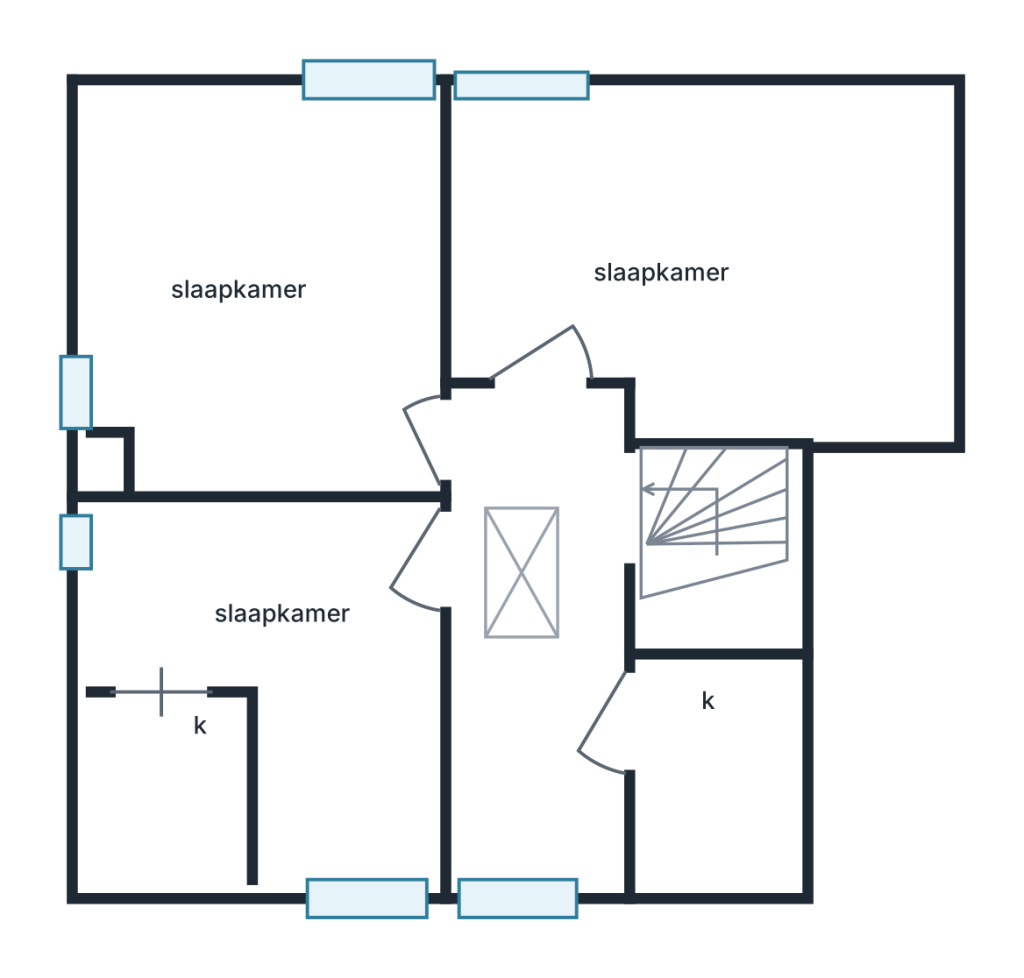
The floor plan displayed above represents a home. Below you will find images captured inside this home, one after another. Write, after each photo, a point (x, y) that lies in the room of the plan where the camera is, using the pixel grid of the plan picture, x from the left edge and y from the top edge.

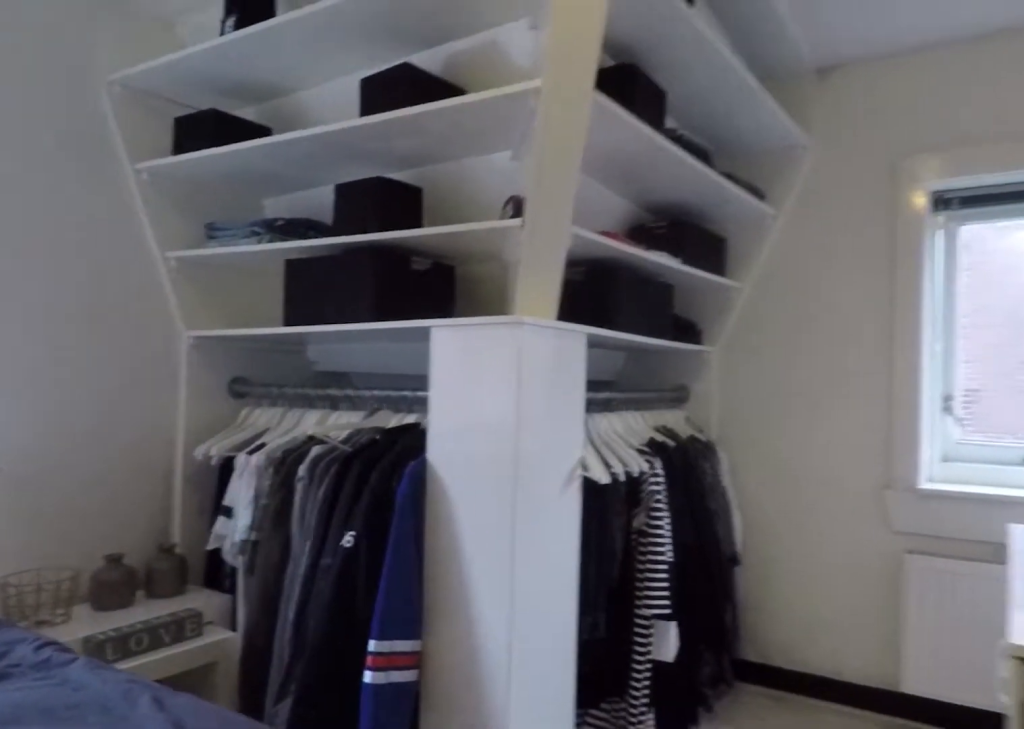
(295, 663)
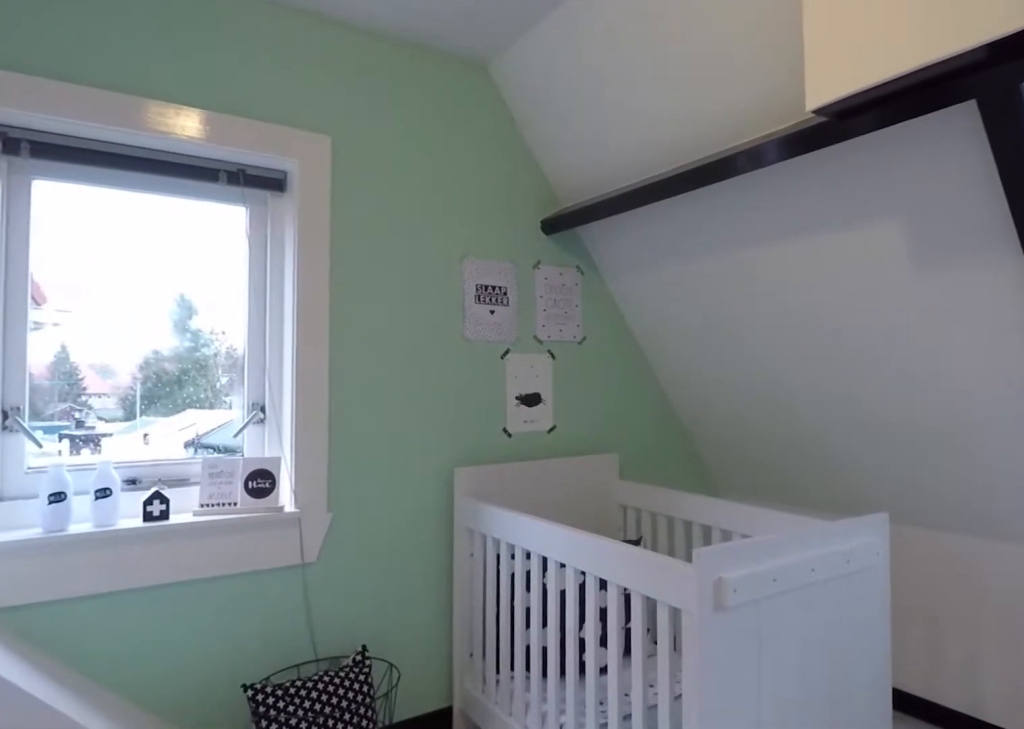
(267, 293)
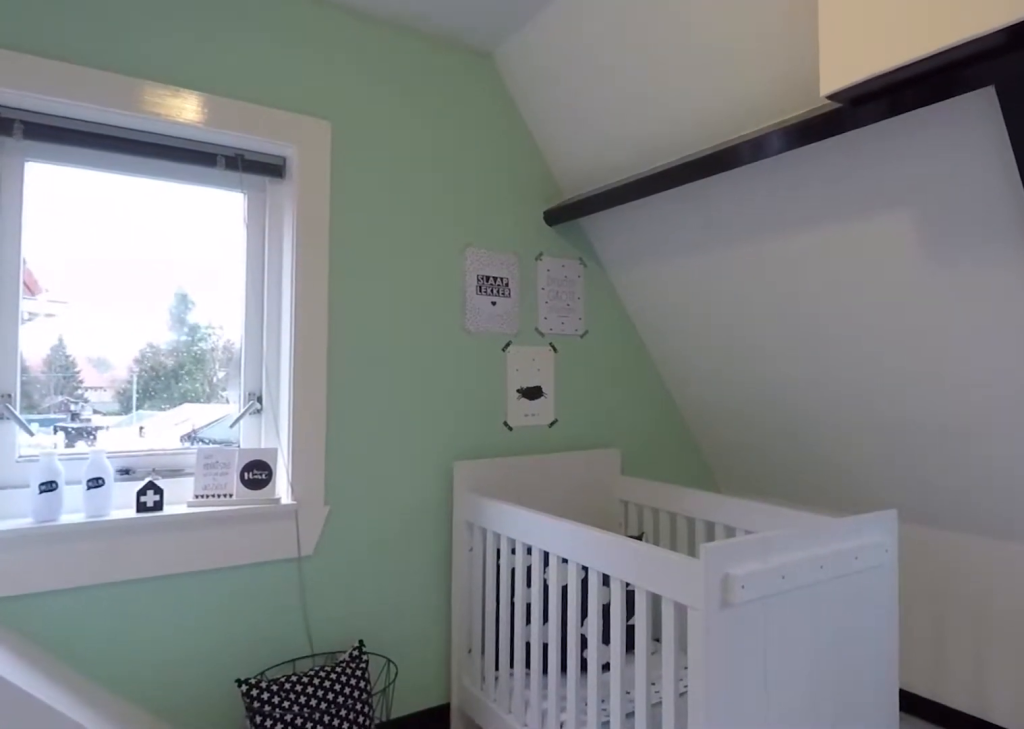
(267, 293)
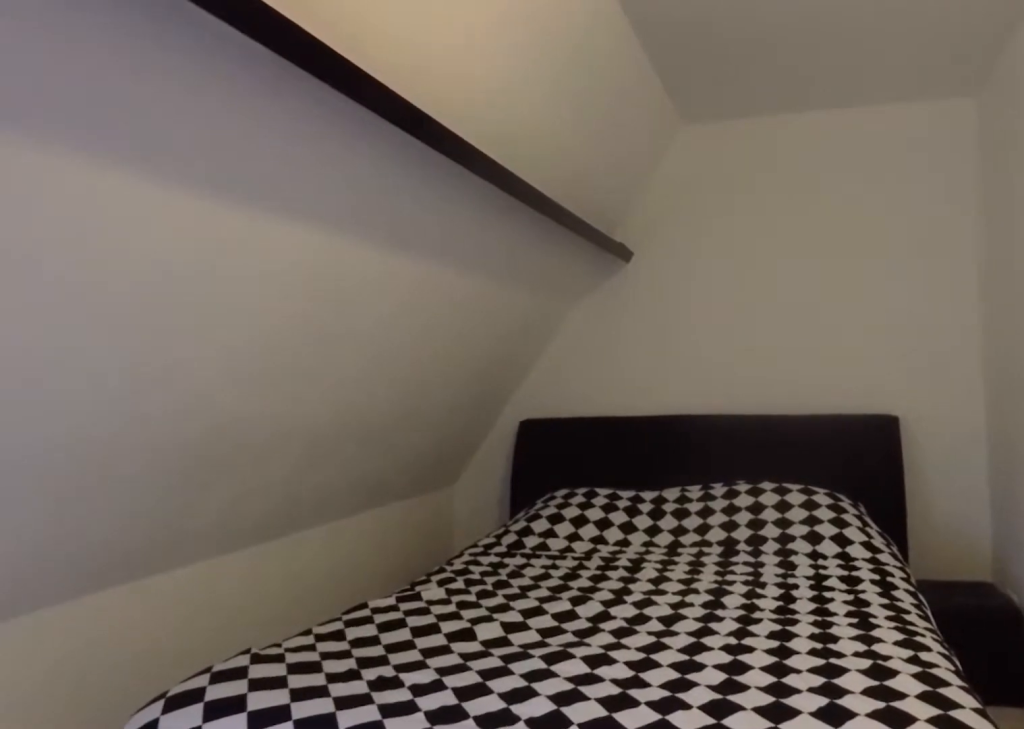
(471, 257)
